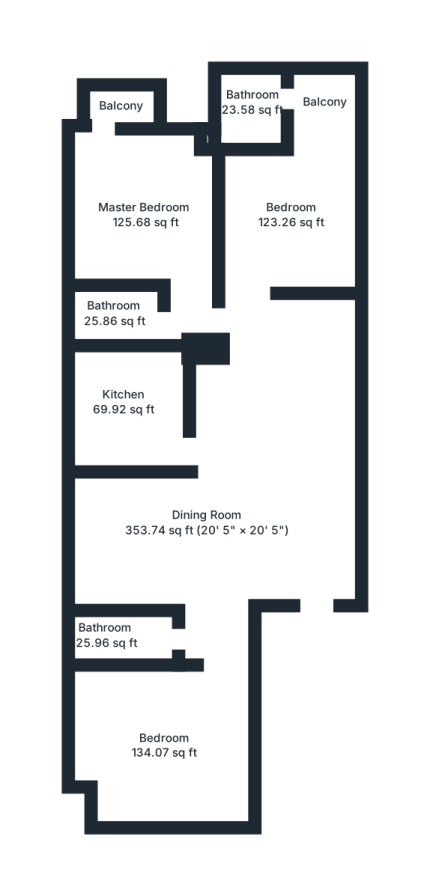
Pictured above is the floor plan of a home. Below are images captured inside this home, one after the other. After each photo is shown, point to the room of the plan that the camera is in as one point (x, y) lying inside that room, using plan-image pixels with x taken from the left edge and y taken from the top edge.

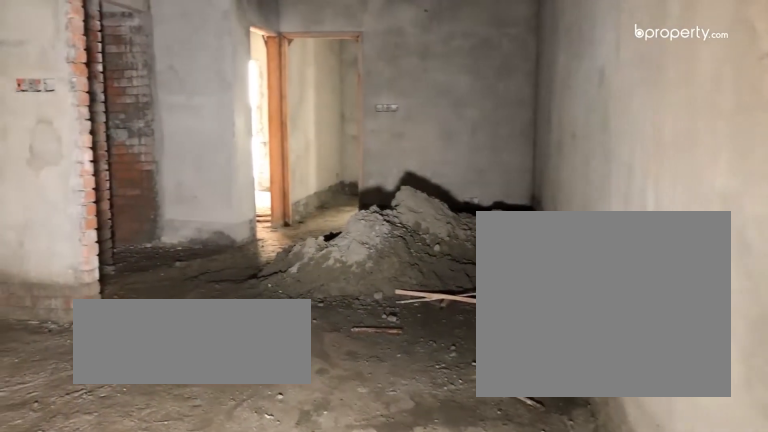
(303, 528)
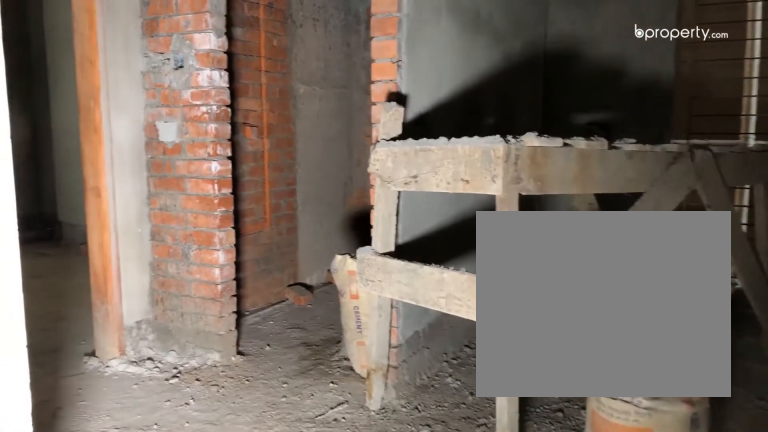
(231, 529)
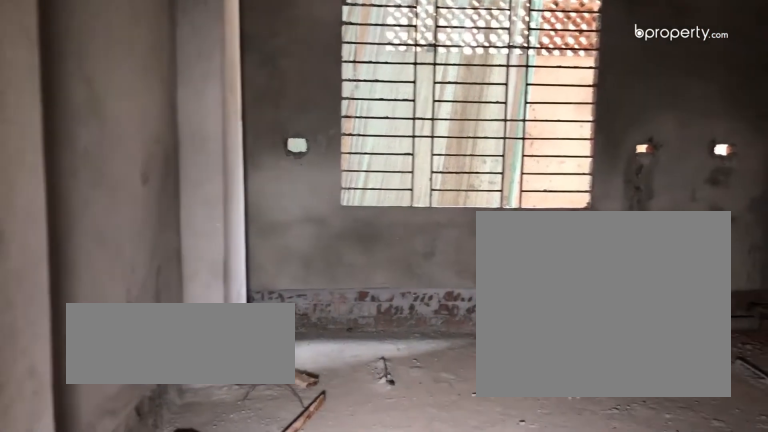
(167, 746)
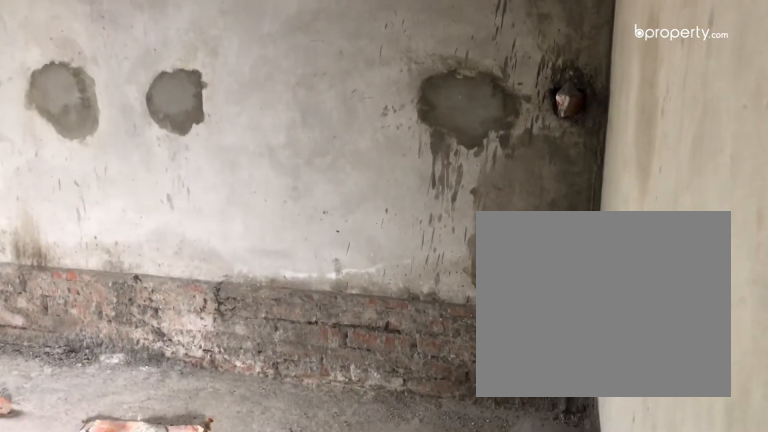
(290, 216)
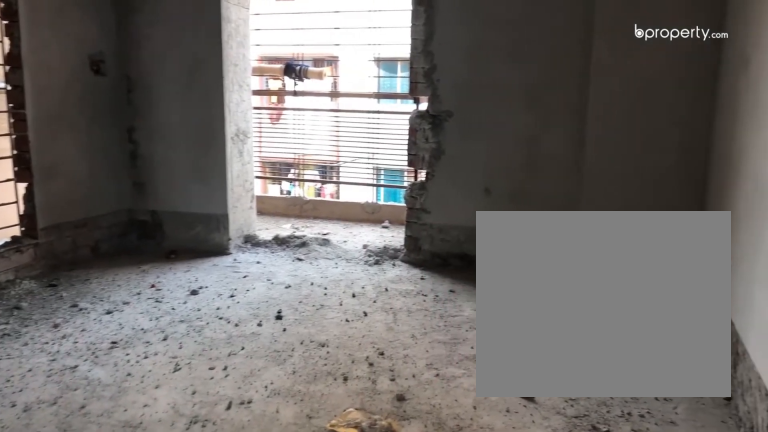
(141, 219)
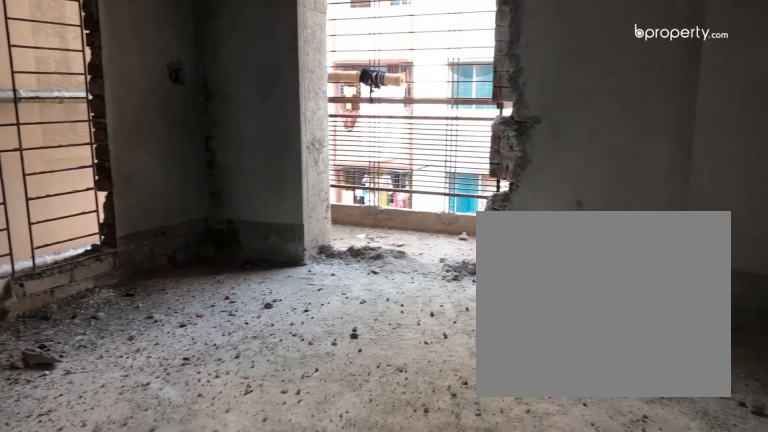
(141, 219)
